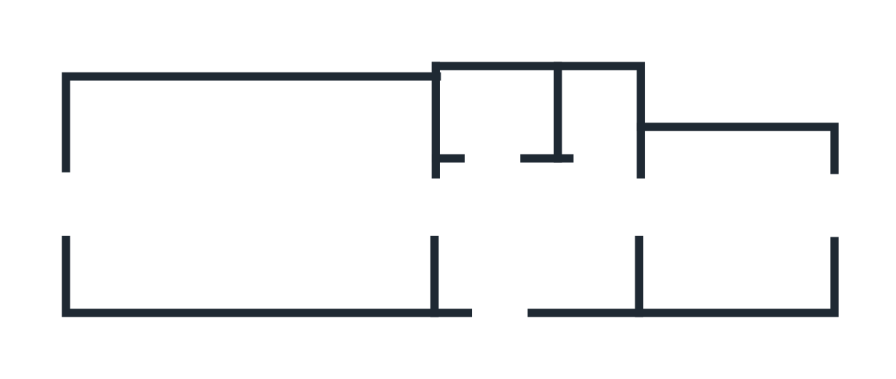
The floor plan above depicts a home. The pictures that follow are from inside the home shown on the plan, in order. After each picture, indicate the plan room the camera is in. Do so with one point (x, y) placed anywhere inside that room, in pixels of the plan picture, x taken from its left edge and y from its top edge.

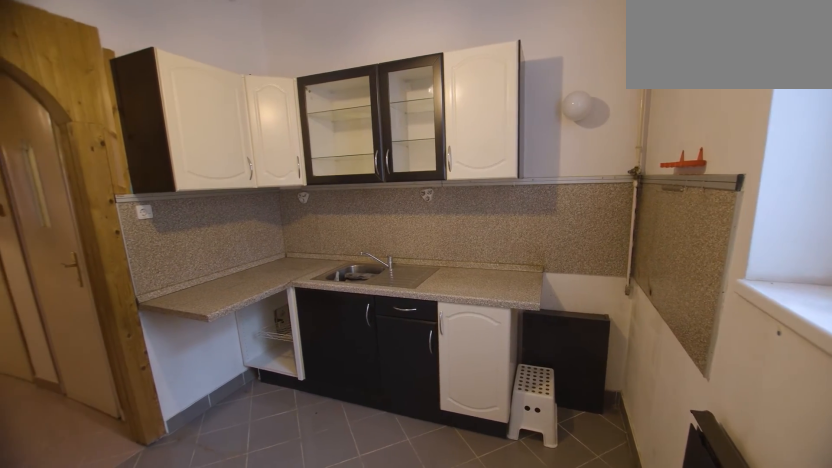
(742, 220)
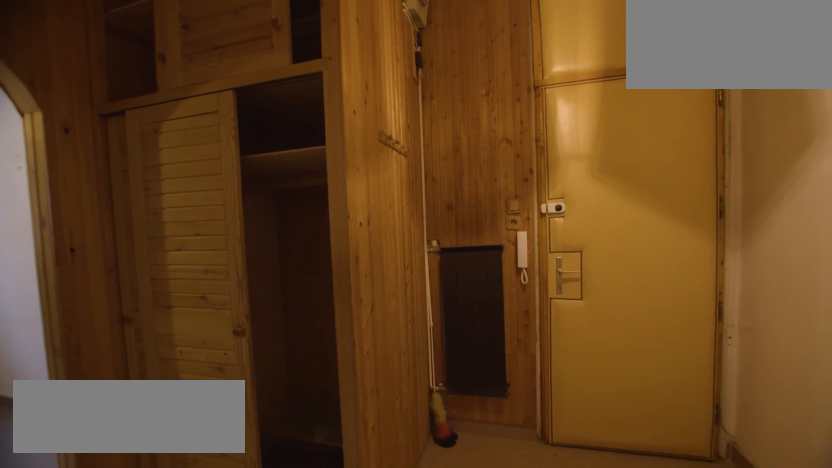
(542, 233)
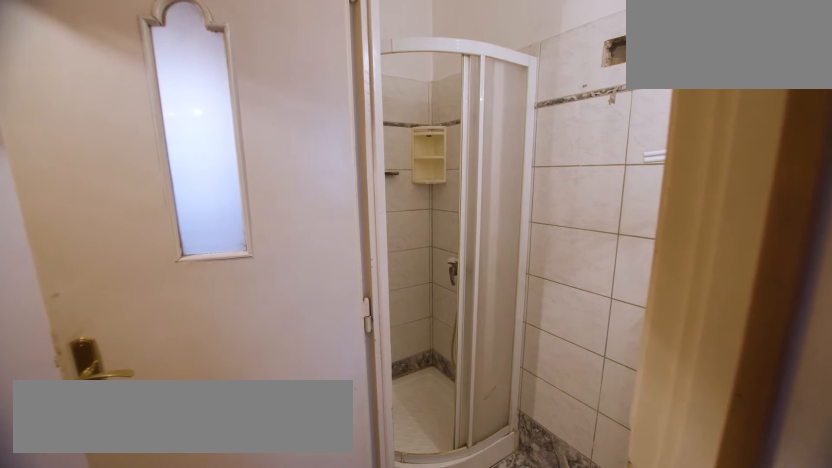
(504, 117)
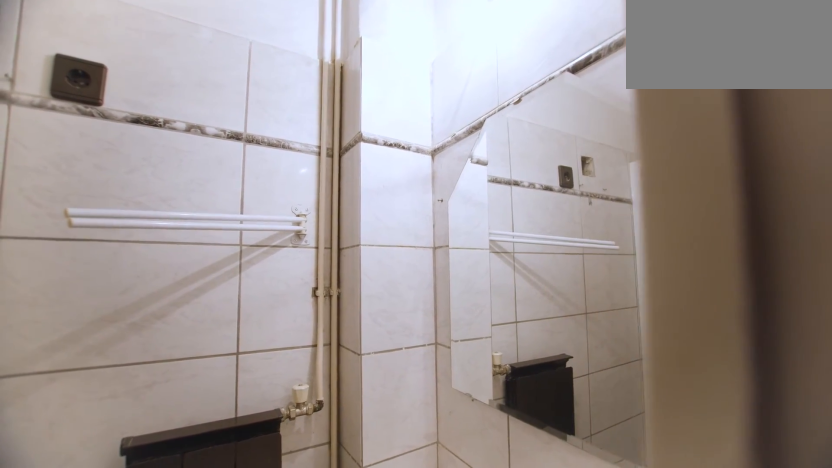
(504, 118)
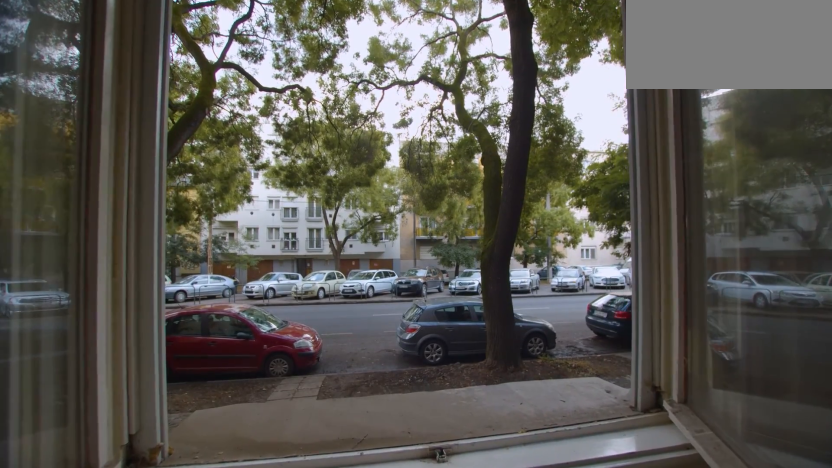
(257, 202)
